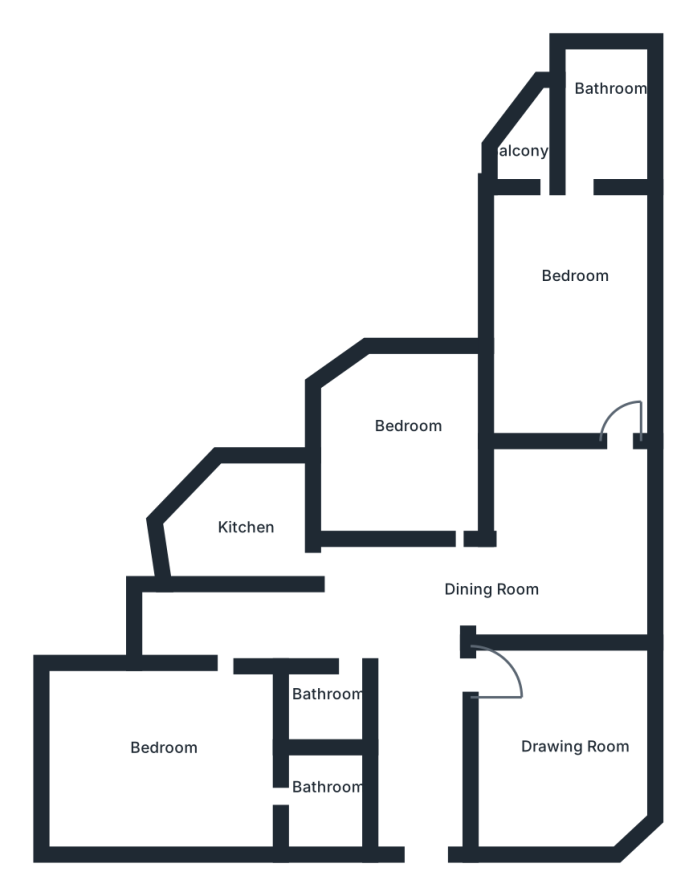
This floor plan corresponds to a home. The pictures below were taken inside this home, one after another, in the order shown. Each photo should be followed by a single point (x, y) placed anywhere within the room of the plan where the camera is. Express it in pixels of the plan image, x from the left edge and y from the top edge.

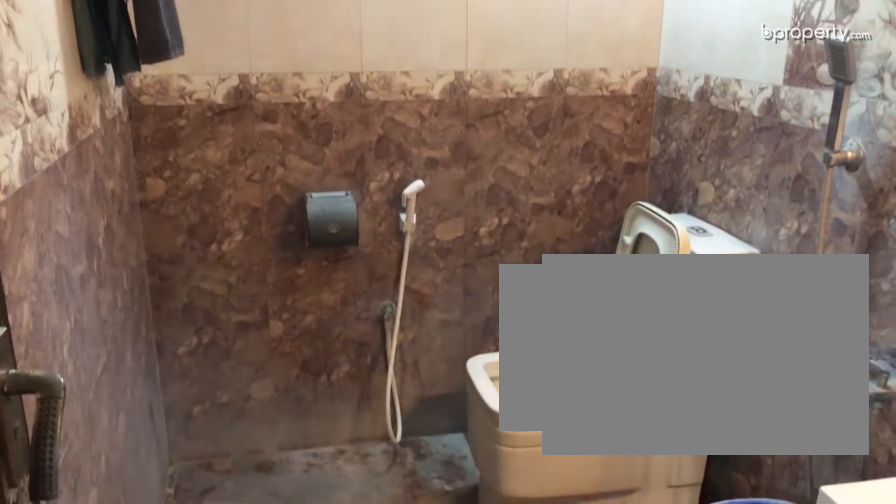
(595, 130)
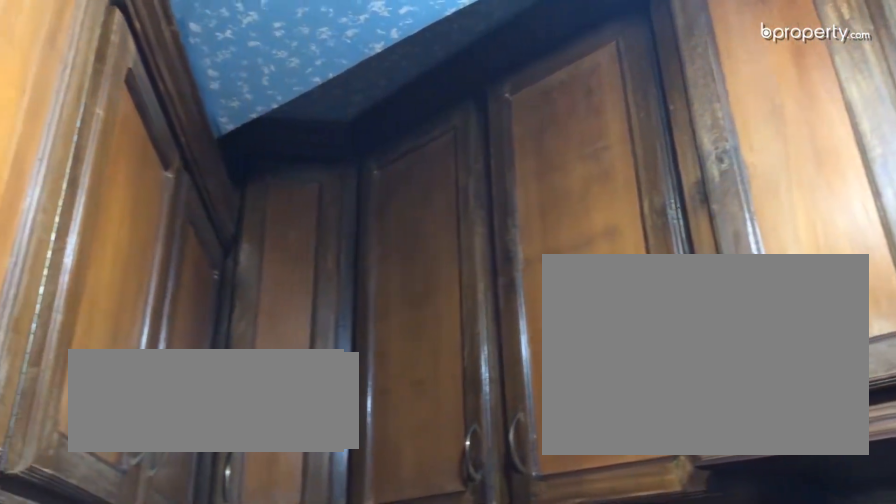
(246, 536)
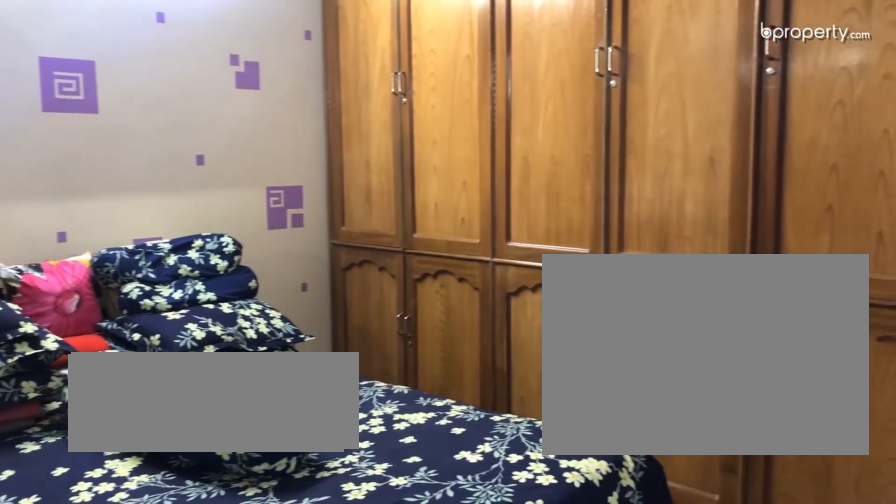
(177, 767)
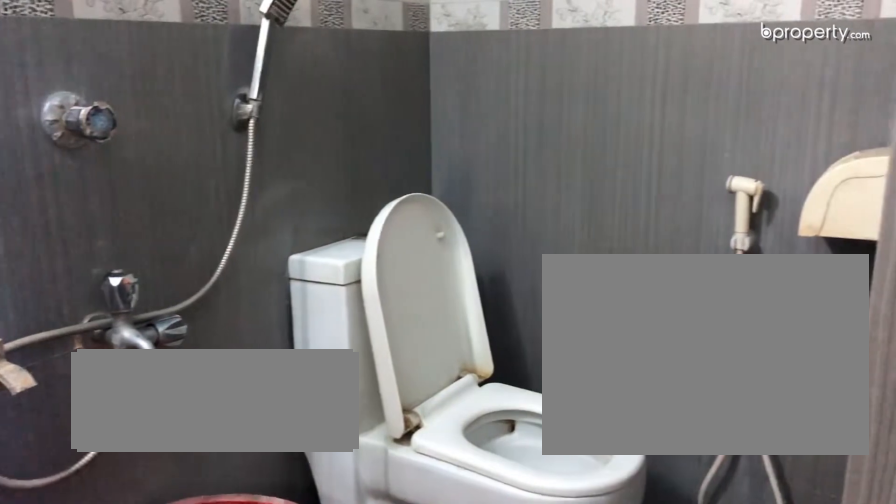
(331, 792)
